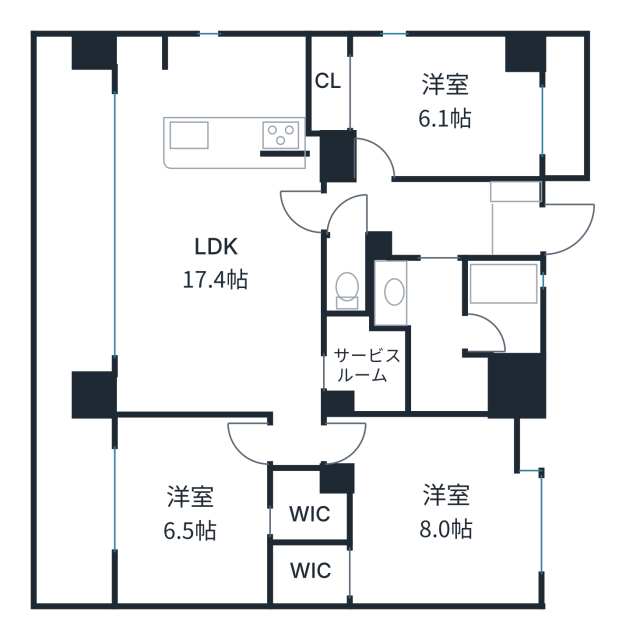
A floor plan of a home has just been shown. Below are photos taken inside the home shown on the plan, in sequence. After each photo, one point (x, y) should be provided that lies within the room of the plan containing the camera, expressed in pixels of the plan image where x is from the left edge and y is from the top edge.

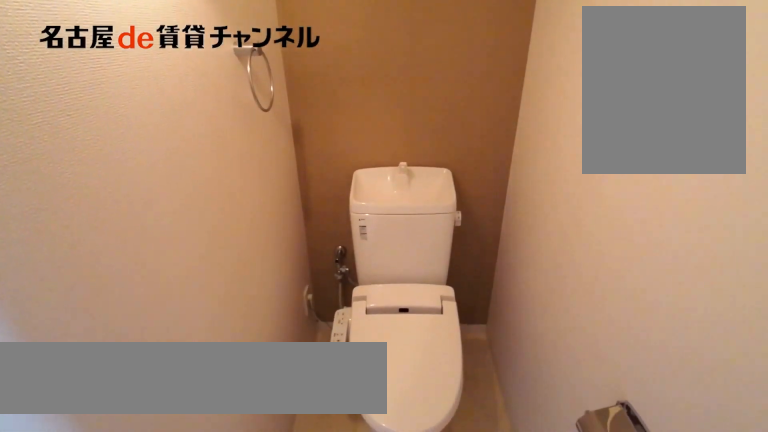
(347, 274)
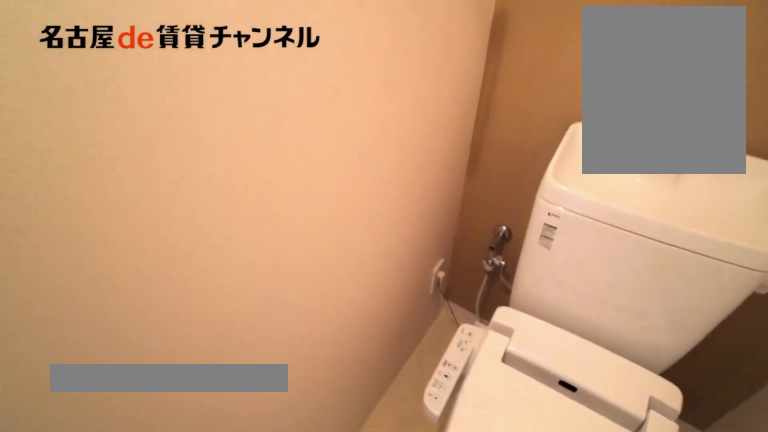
(346, 273)
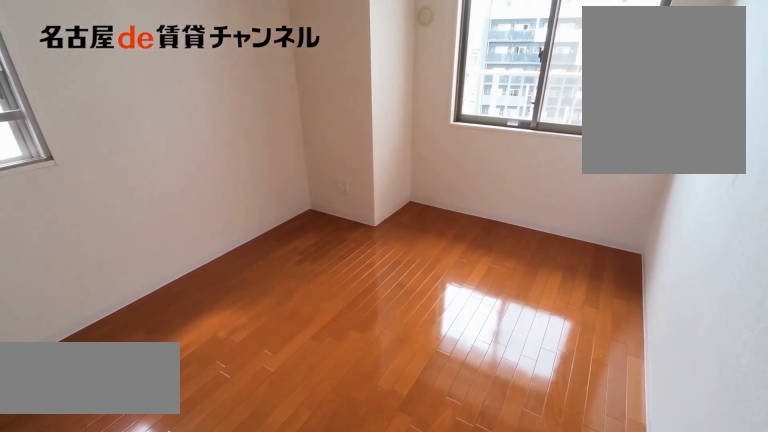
(424, 106)
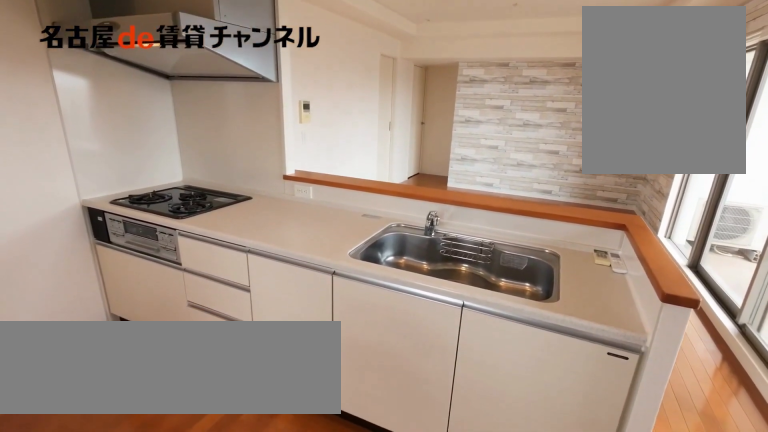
(215, 224)
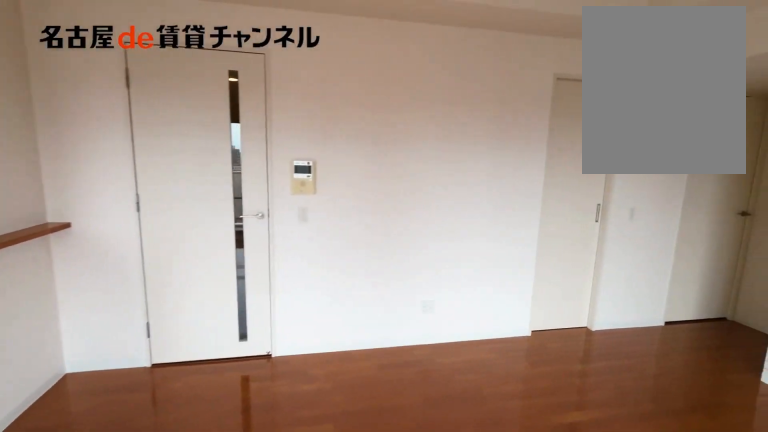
(215, 224)
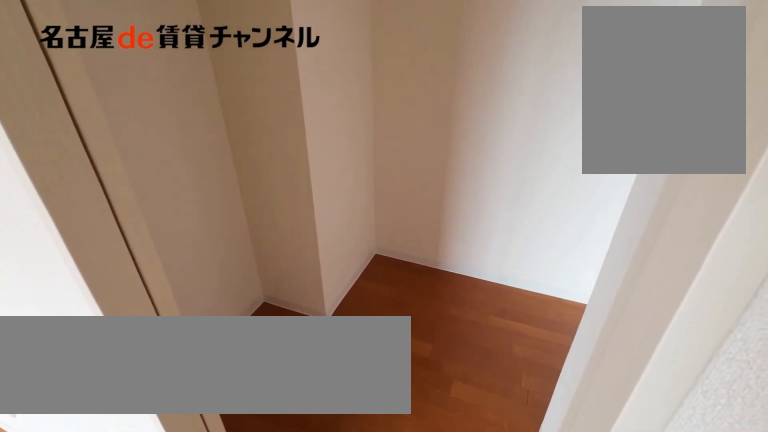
(365, 364)
